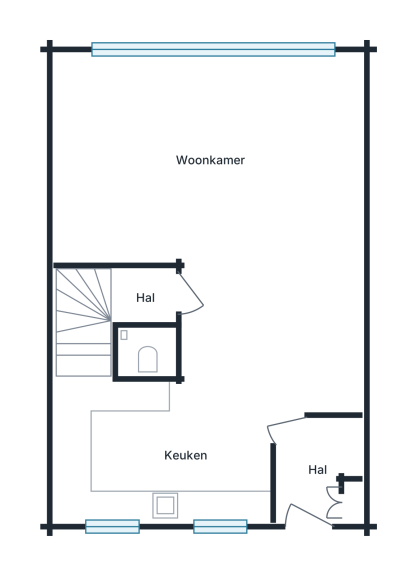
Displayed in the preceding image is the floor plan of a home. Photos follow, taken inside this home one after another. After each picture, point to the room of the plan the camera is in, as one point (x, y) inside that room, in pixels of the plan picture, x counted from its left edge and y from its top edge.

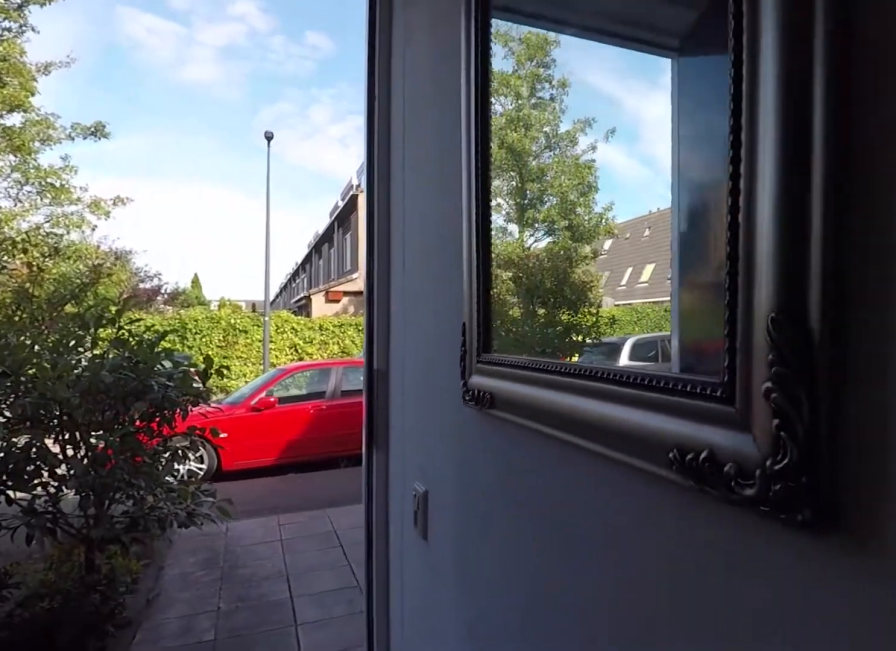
(316, 469)
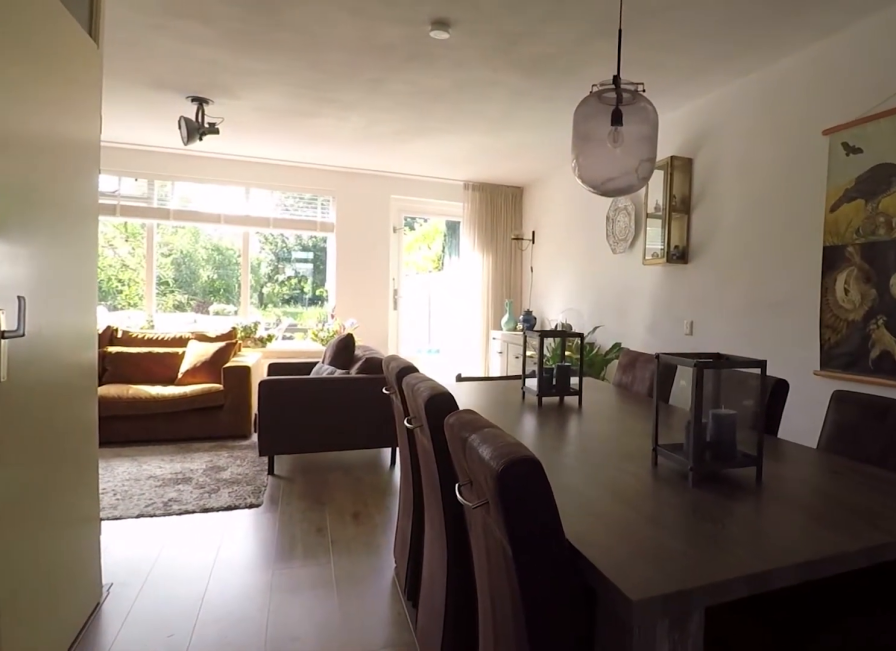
(136, 153)
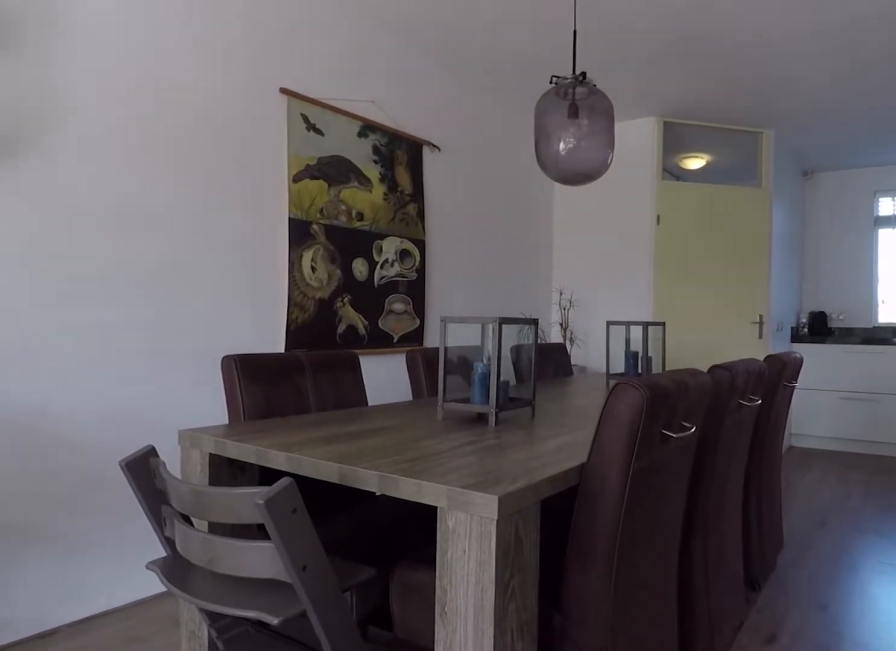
(136, 153)
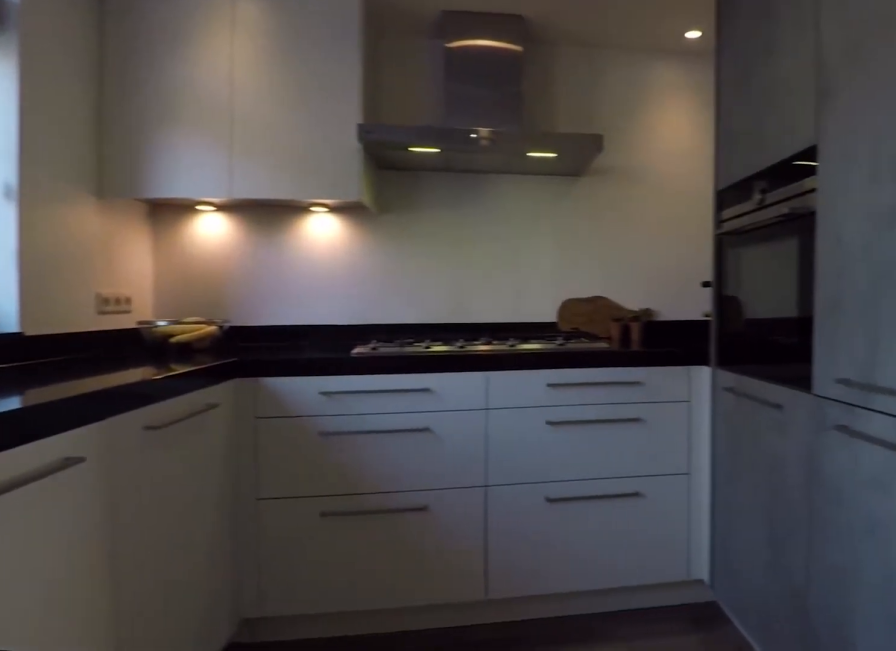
(155, 456)
